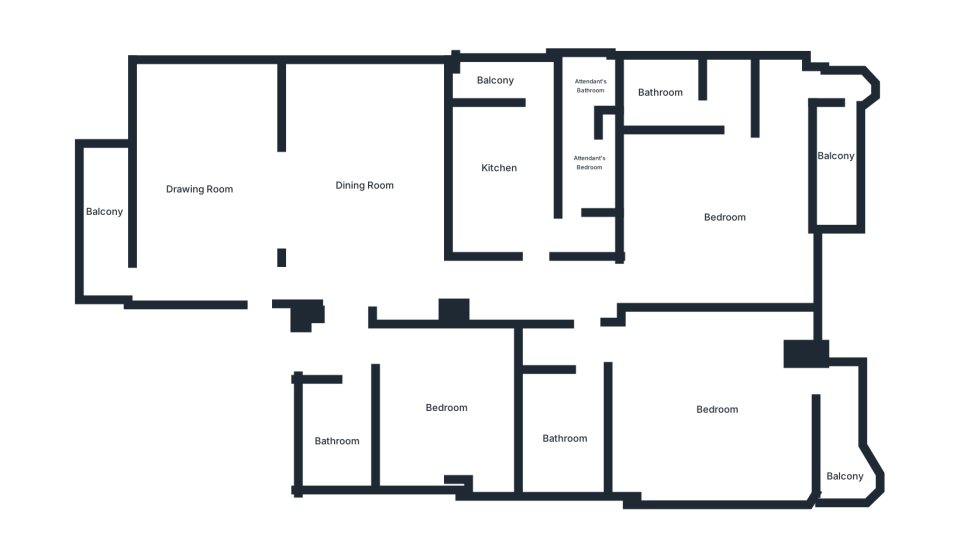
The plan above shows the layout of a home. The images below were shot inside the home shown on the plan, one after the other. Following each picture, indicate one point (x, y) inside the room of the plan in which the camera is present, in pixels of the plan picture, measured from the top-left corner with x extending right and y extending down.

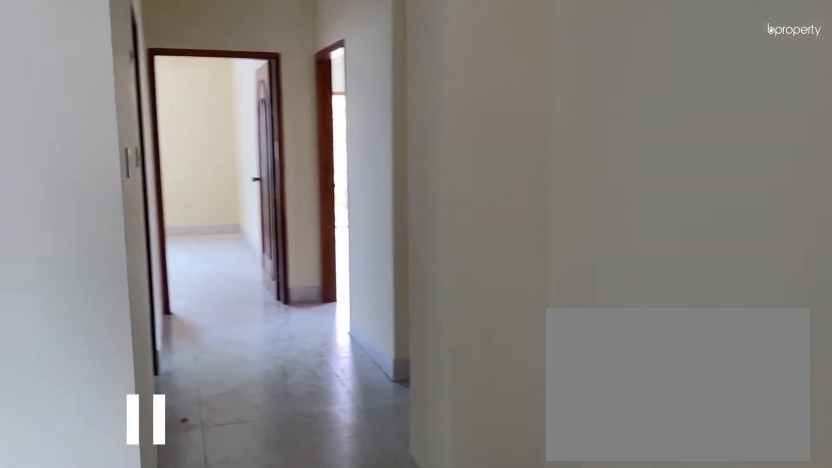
(368, 184)
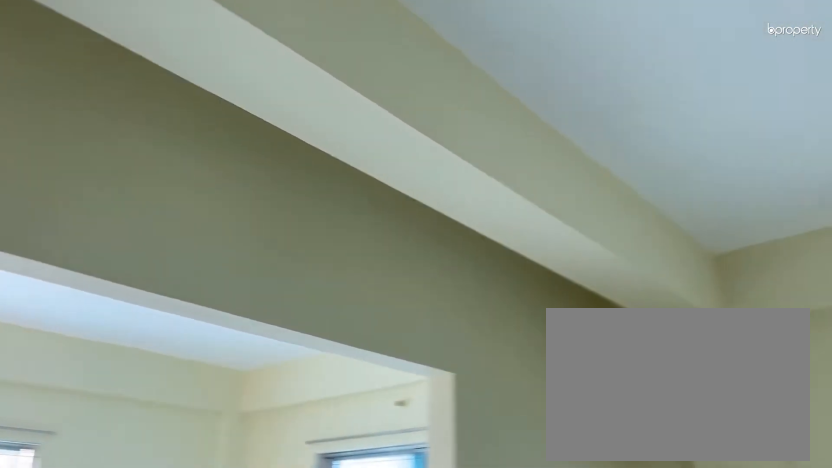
(368, 184)
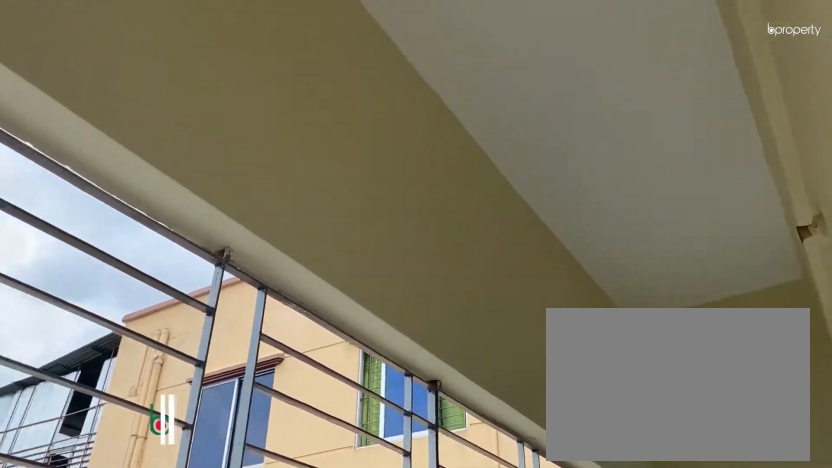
(107, 214)
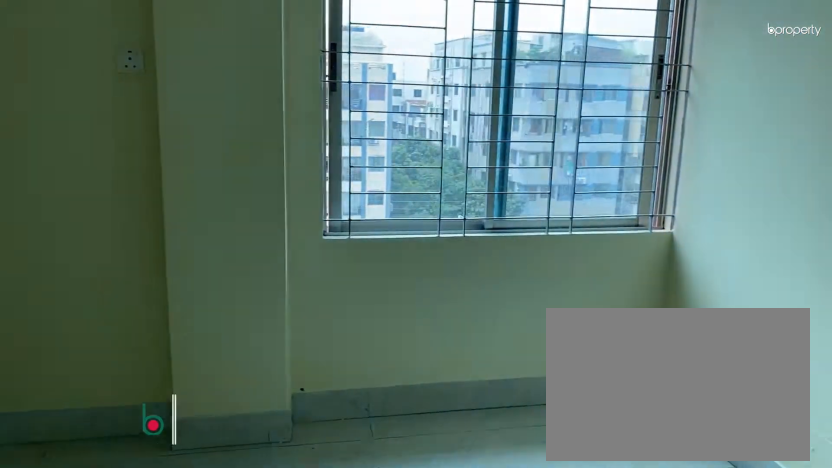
(445, 407)
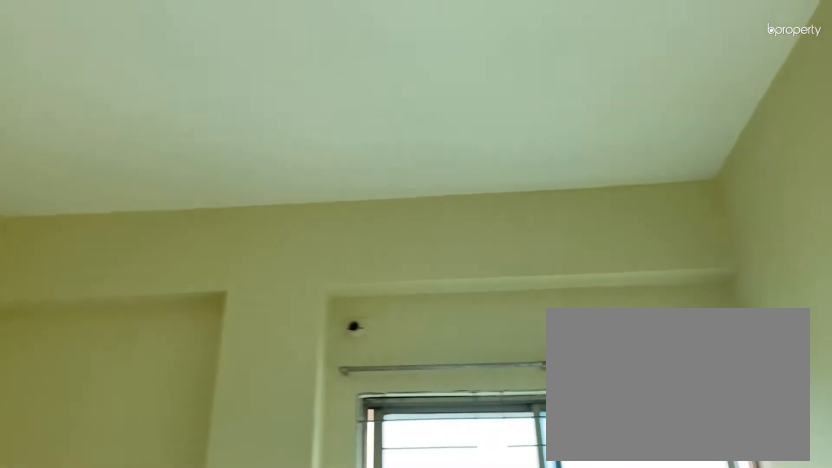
(445, 407)
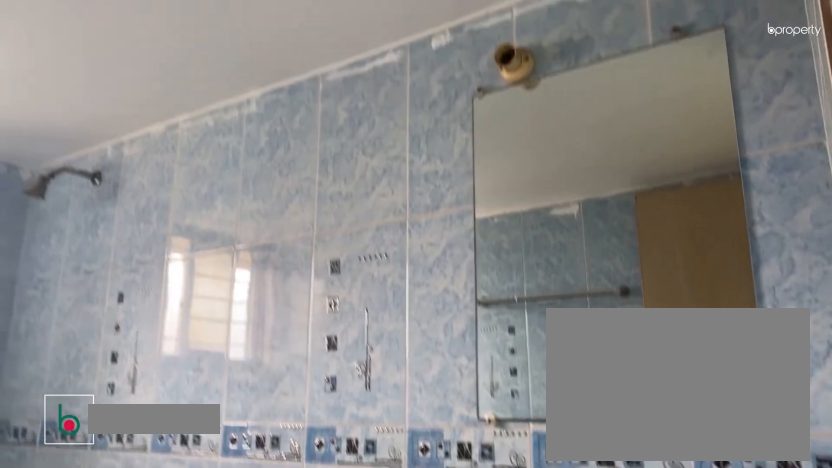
(342, 433)
